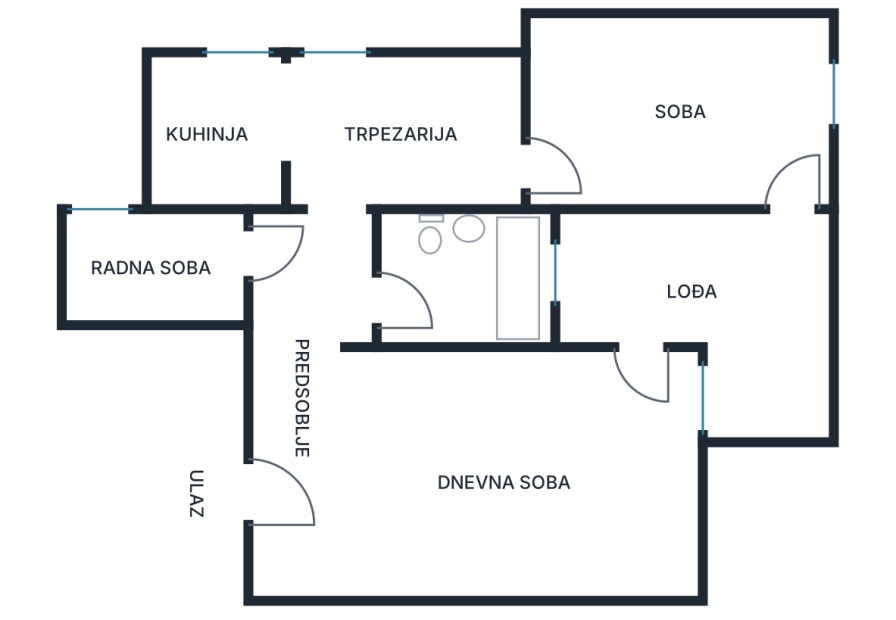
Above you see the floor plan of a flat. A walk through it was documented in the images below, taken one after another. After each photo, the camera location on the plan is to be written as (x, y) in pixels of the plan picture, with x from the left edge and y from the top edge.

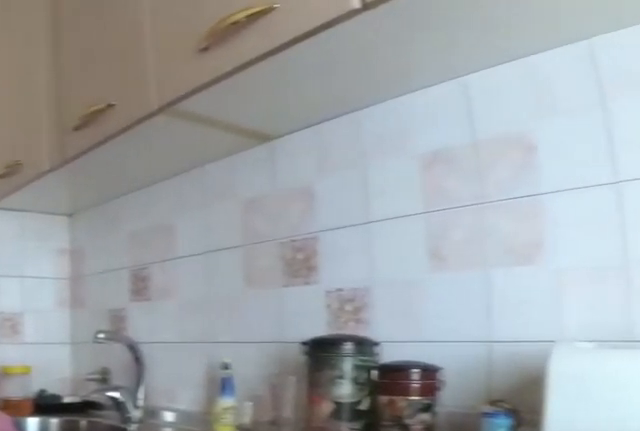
(241, 92)
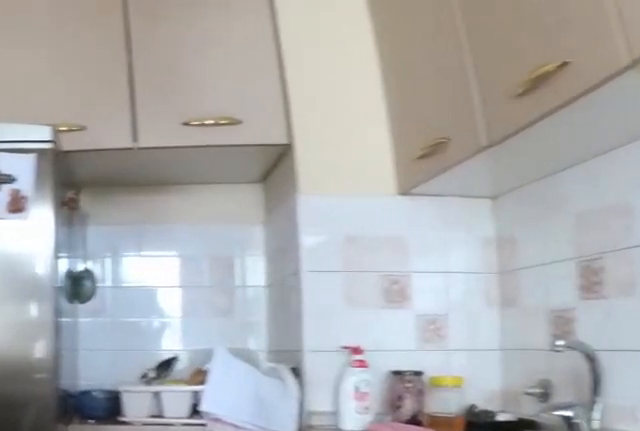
(202, 92)
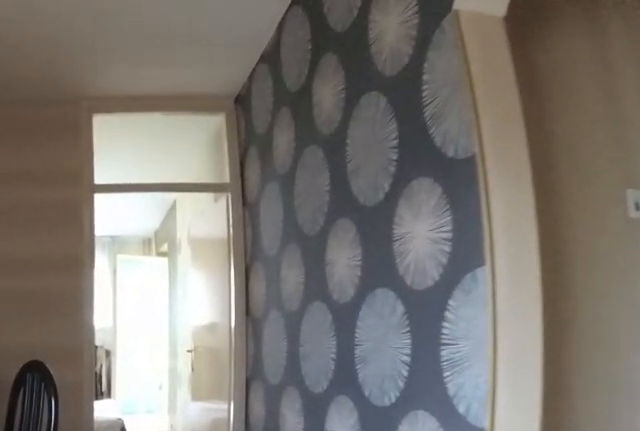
(305, 123)
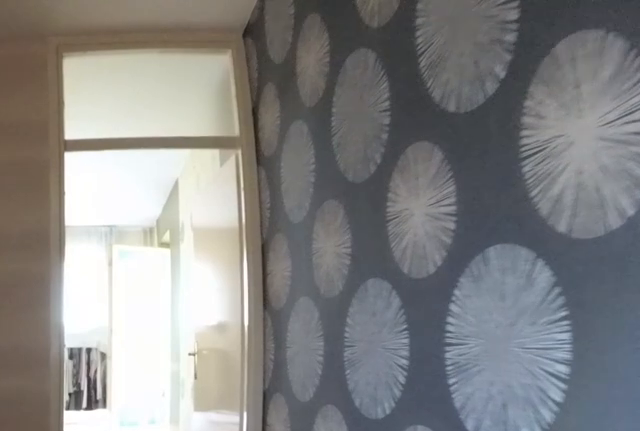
(355, 131)
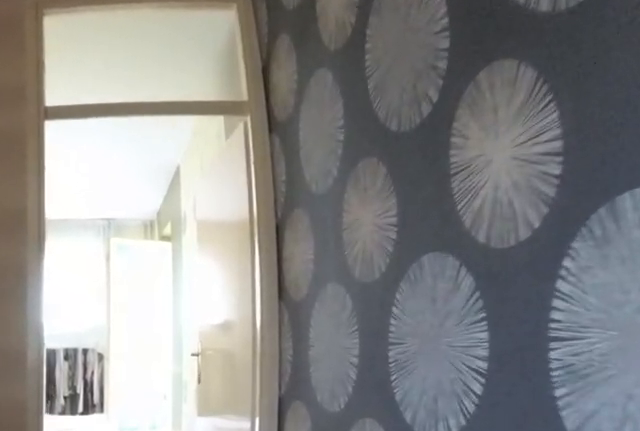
(380, 134)
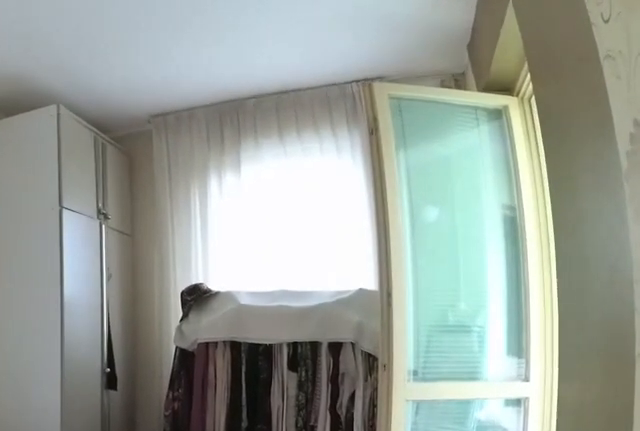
(611, 155)
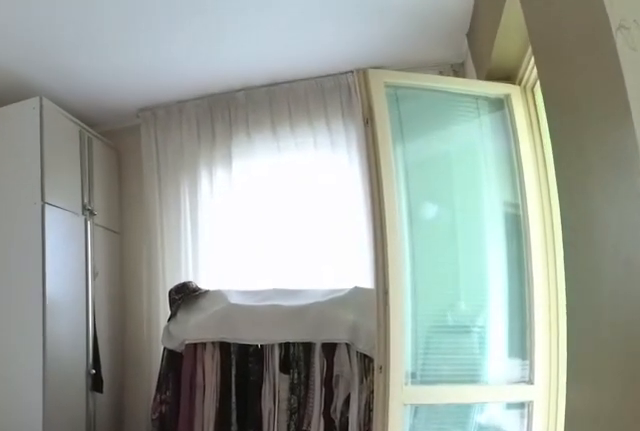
(627, 155)
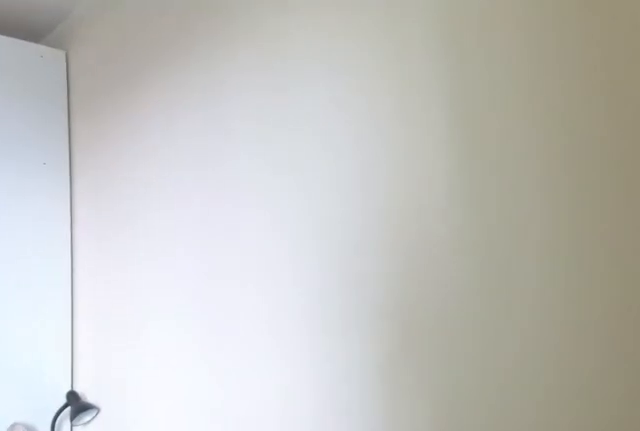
(800, 135)
